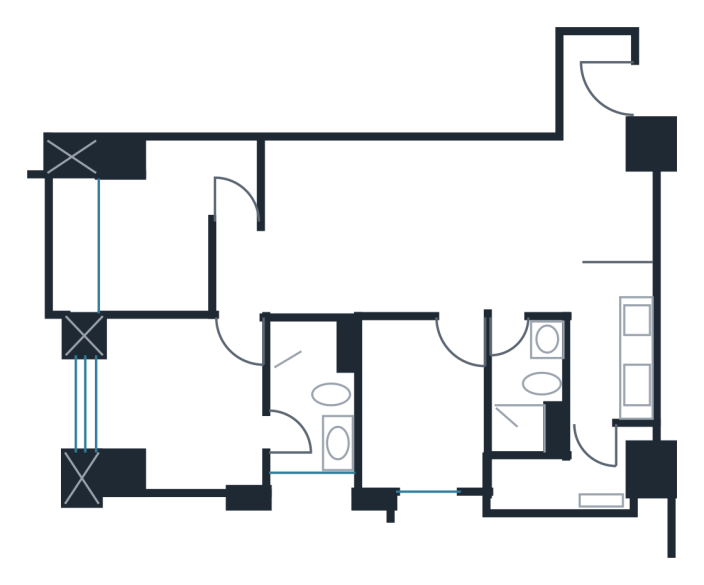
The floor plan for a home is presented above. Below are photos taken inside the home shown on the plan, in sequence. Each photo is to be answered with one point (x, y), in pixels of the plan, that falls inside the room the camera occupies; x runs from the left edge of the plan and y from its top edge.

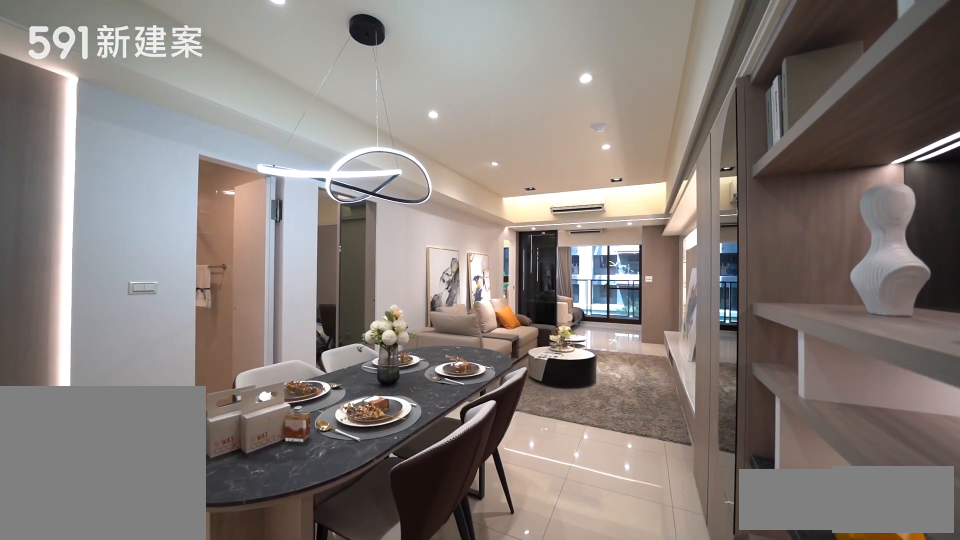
(487, 219)
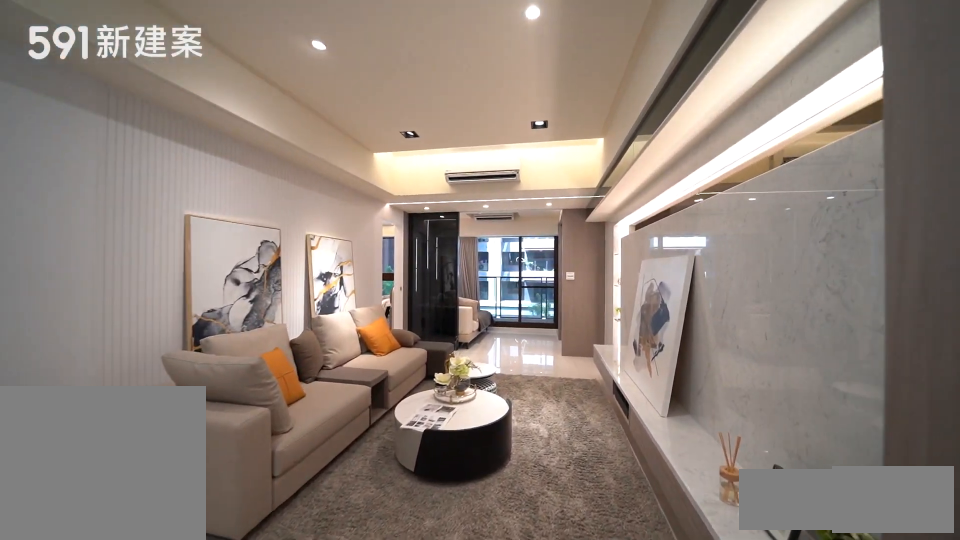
(343, 225)
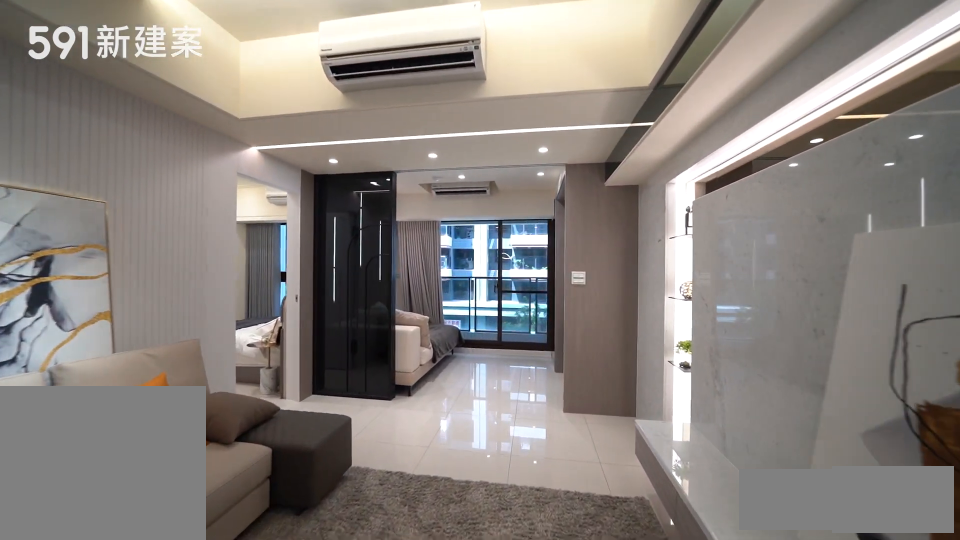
(343, 225)
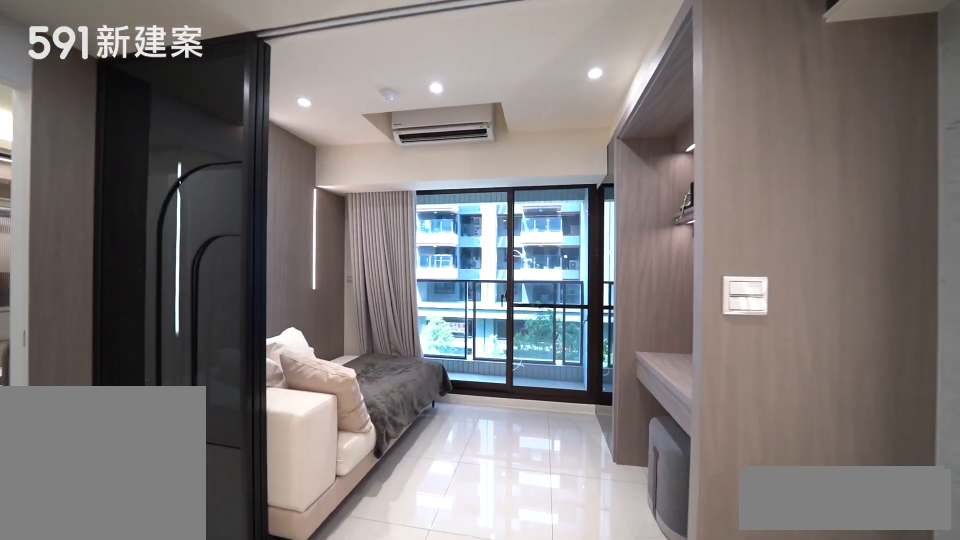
(176, 225)
